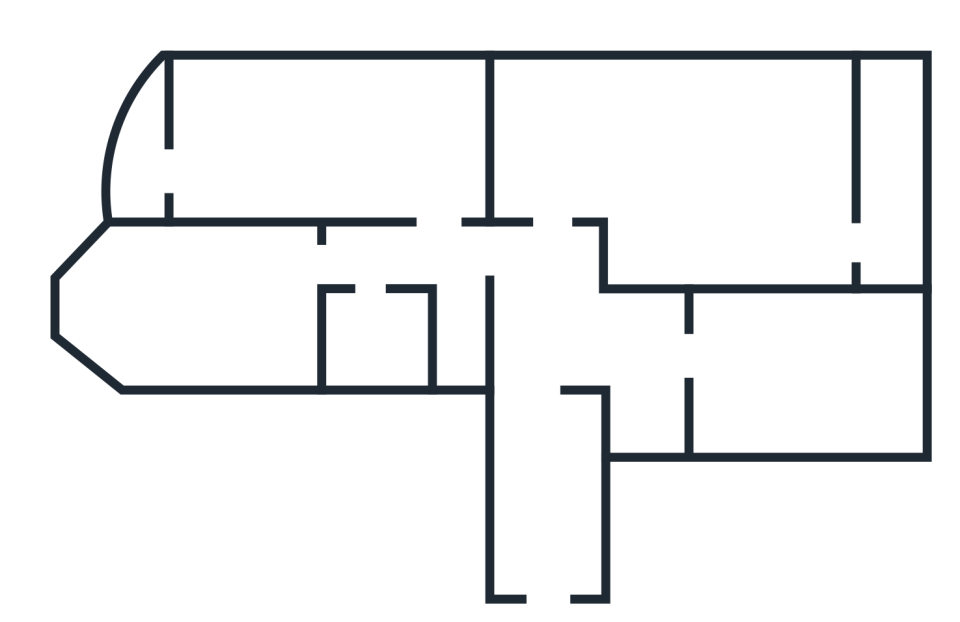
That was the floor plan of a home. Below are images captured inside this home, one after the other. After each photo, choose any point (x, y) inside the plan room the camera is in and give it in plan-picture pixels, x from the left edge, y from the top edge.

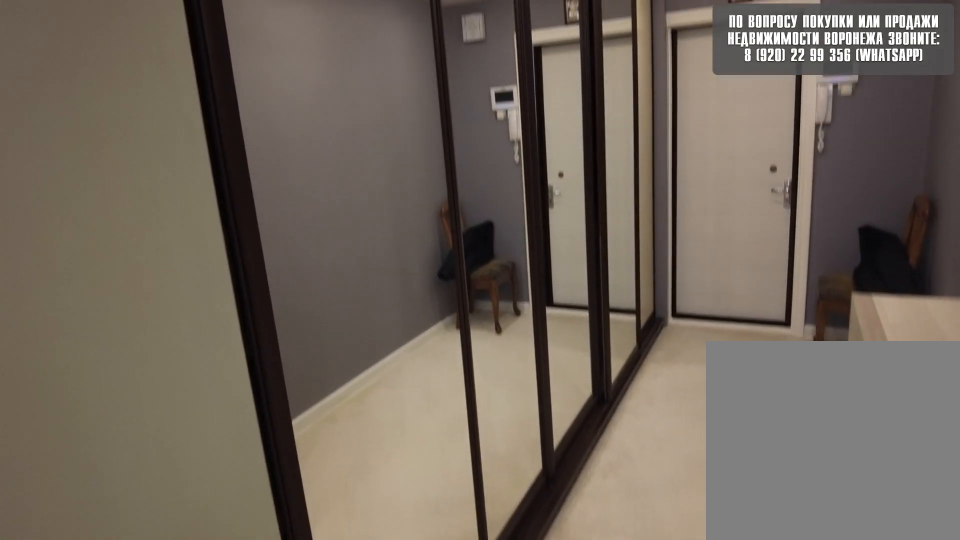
(554, 570)
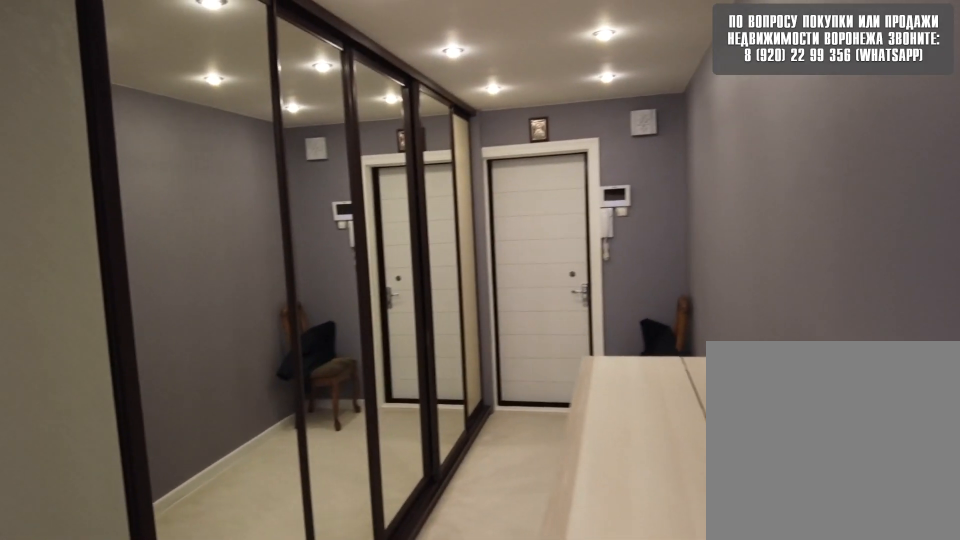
(553, 351)
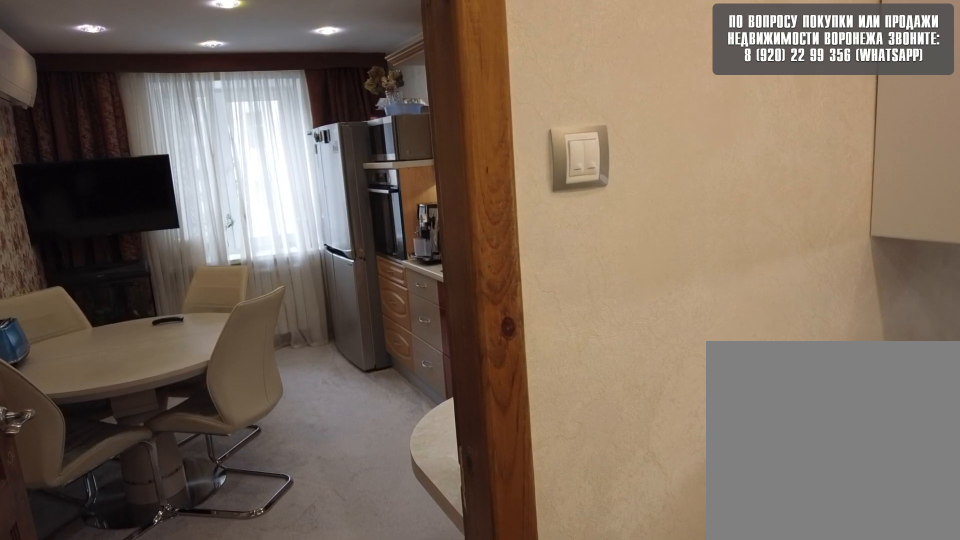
(656, 359)
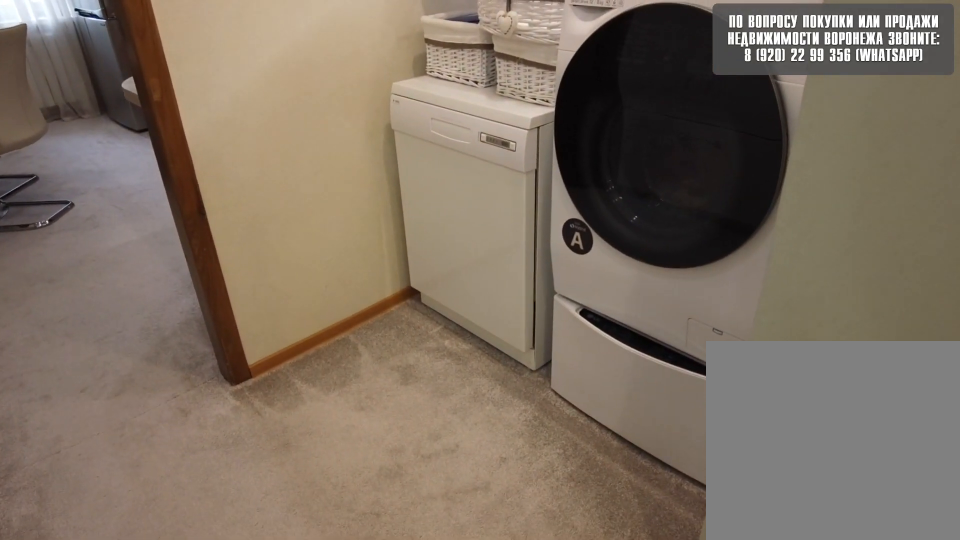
(656, 359)
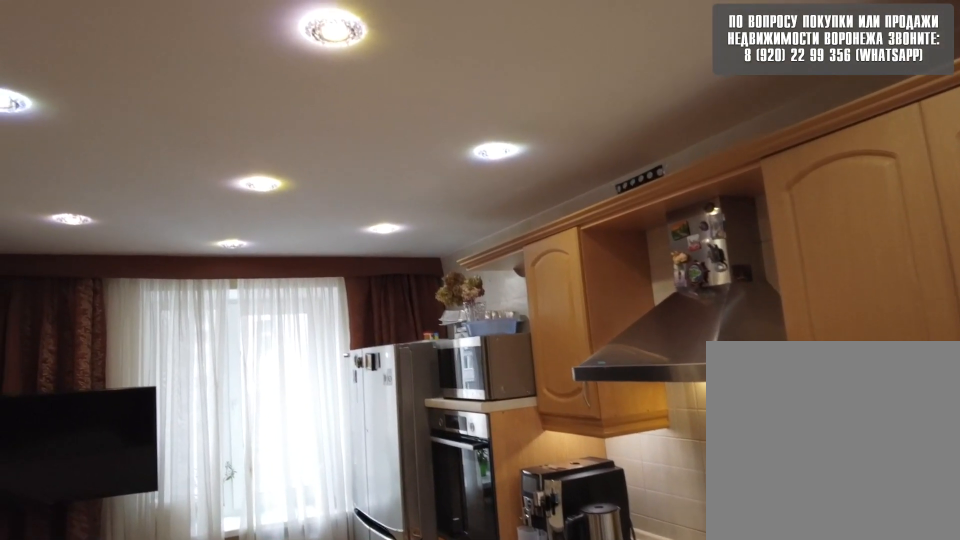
(768, 374)
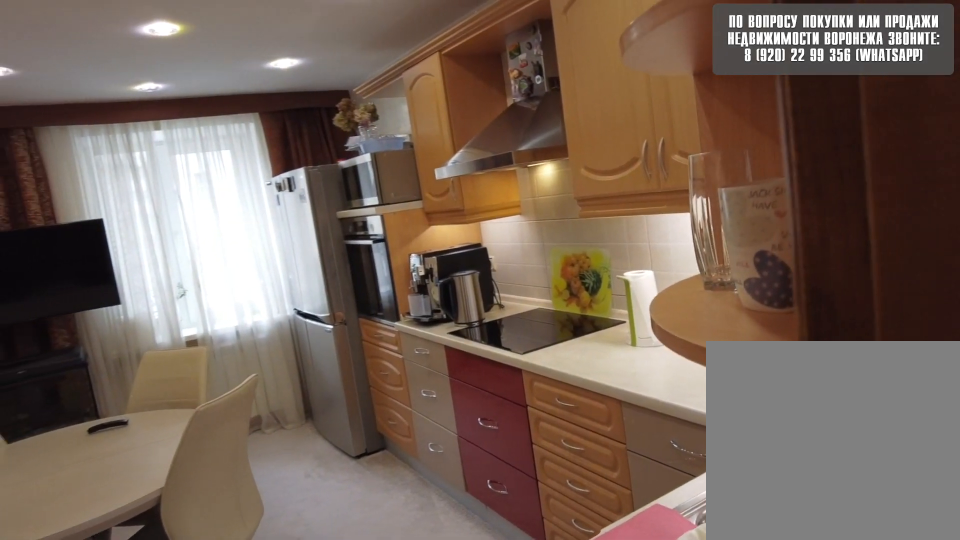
(768, 374)
